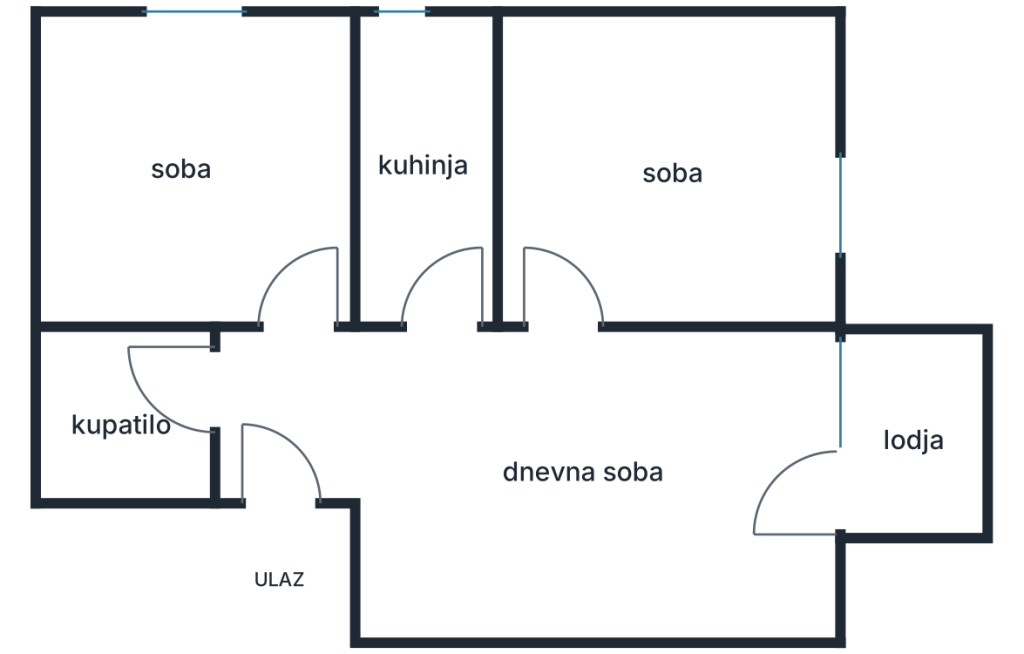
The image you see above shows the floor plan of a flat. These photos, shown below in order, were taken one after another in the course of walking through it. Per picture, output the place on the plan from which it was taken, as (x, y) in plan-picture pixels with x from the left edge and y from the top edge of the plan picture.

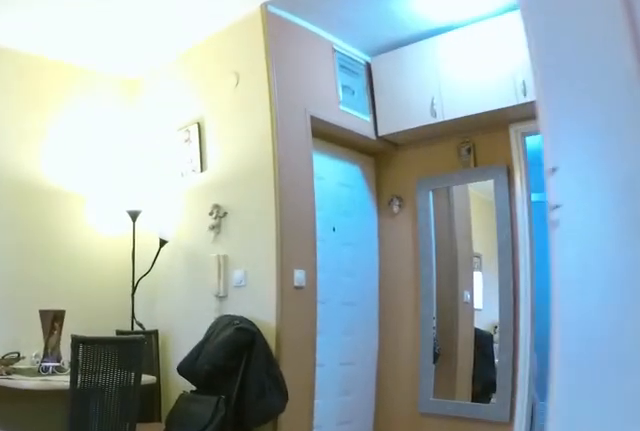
(566, 268)
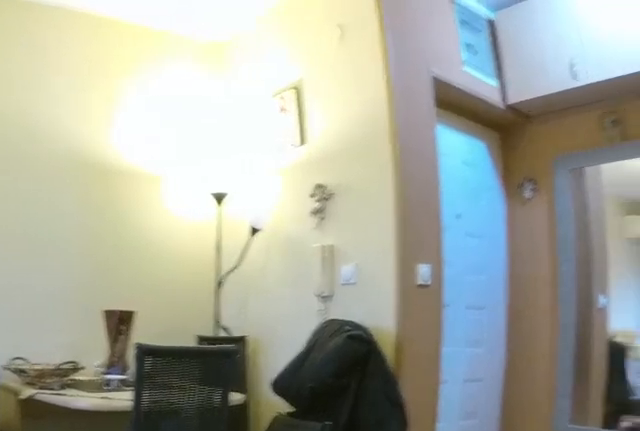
(571, 304)
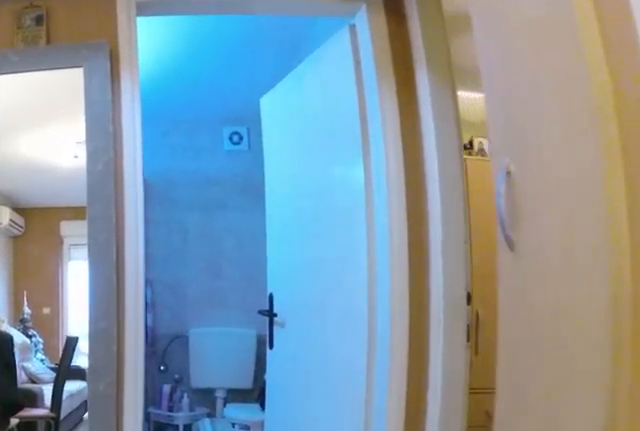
(409, 389)
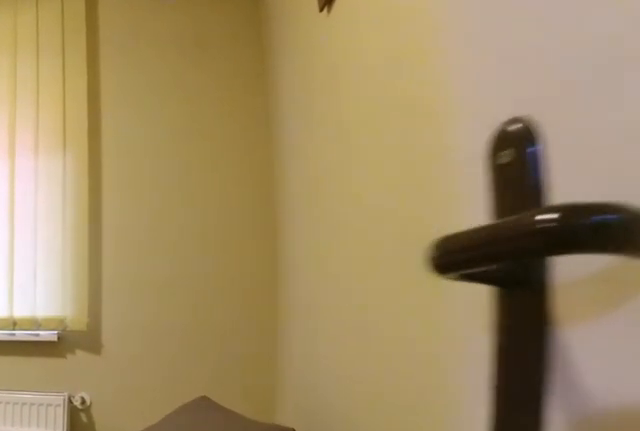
(294, 311)
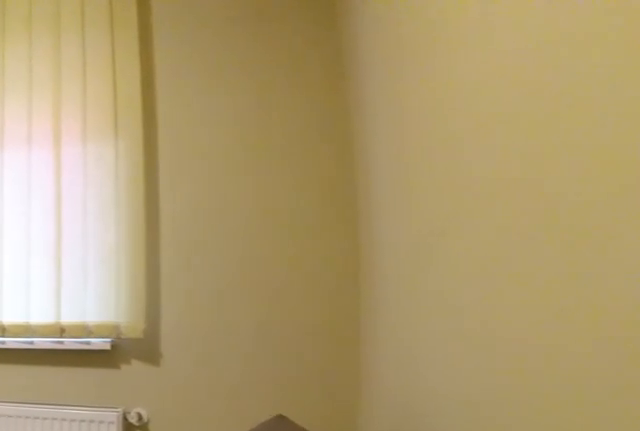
(295, 291)
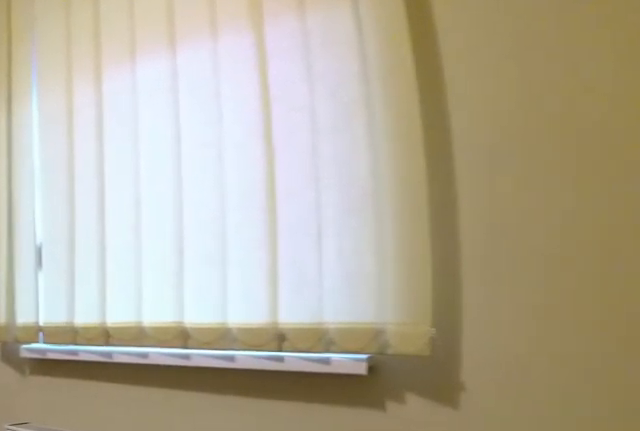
(309, 223)
